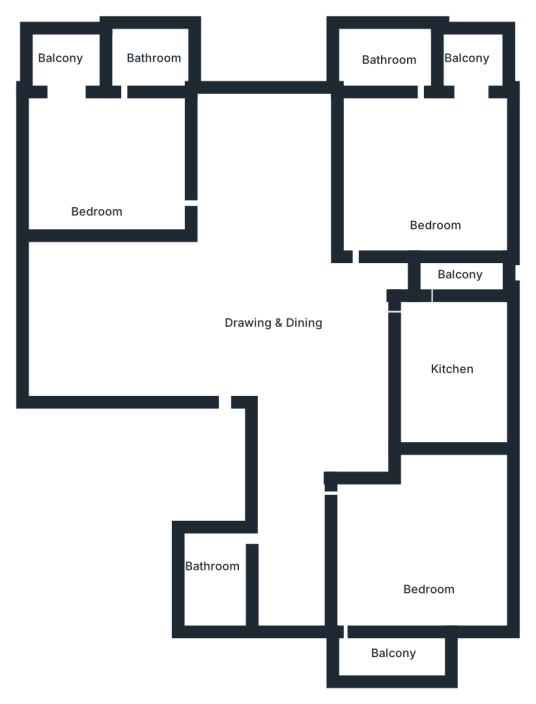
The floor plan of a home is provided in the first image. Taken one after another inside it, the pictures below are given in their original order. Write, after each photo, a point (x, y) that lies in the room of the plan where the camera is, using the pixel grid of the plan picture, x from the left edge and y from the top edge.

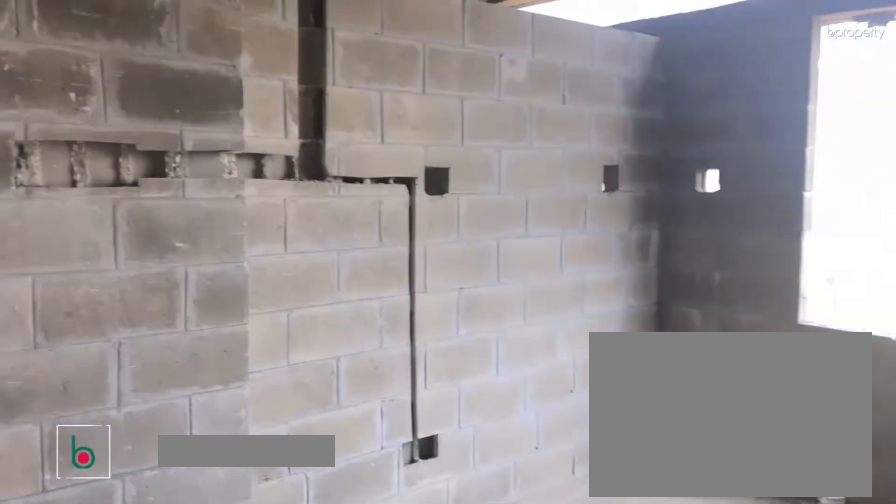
(275, 282)
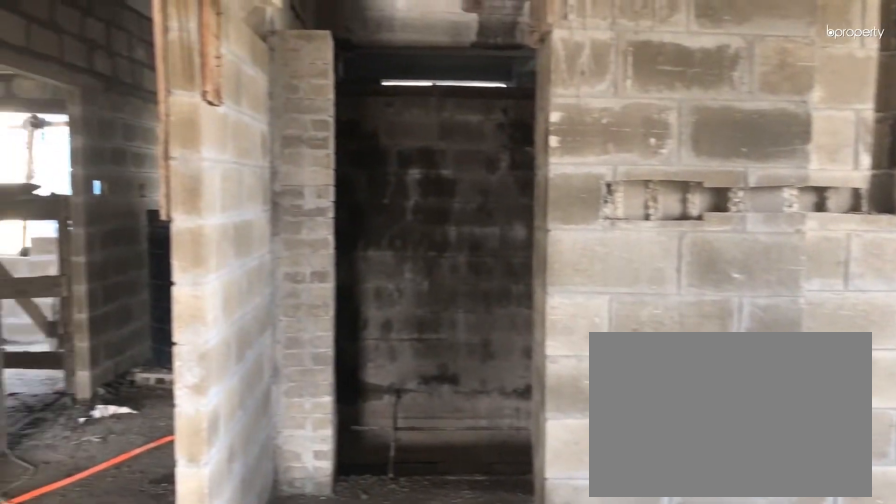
(275, 282)
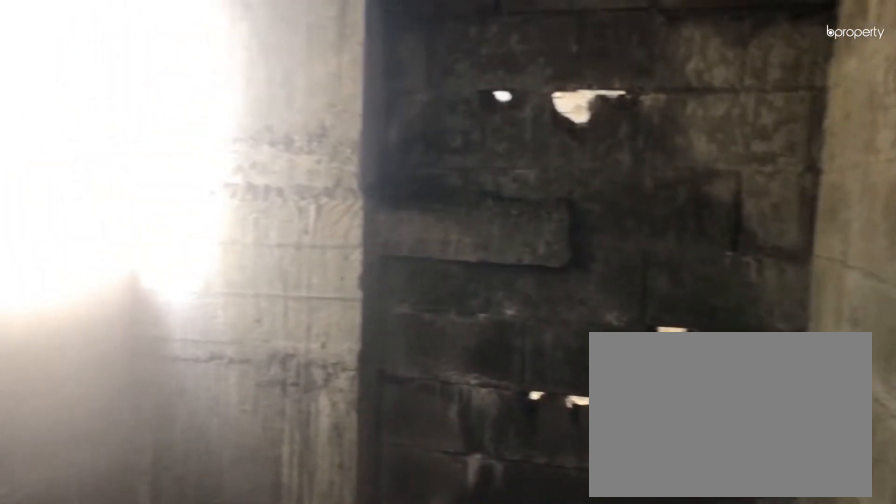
(215, 586)
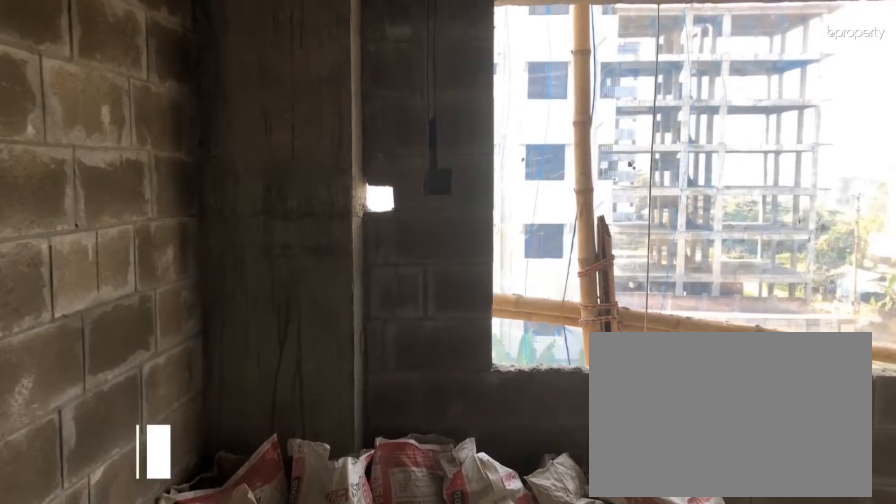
(432, 572)
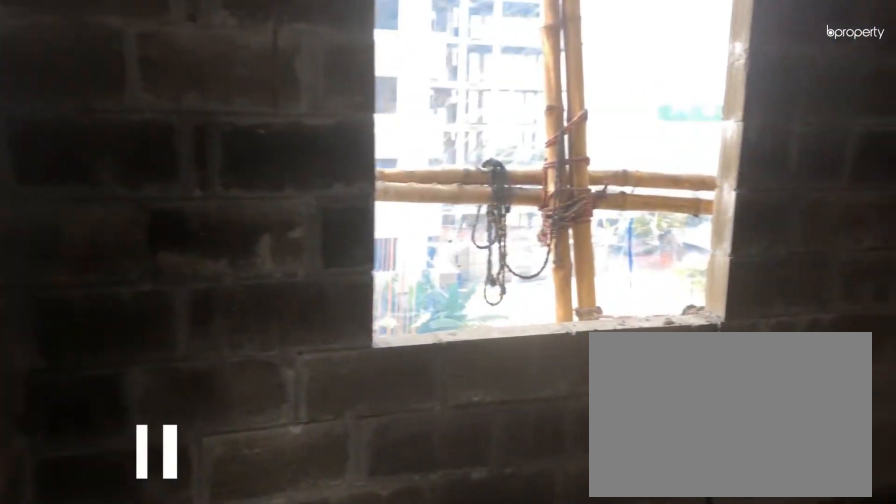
(468, 384)
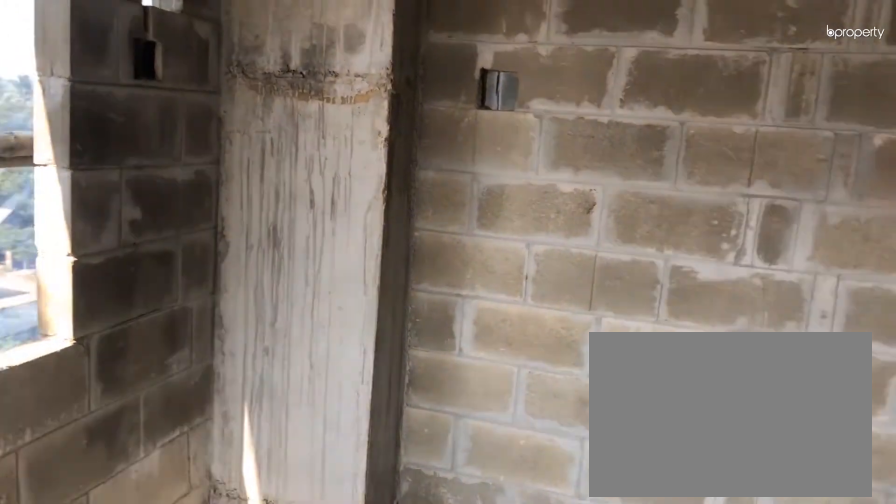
(438, 165)
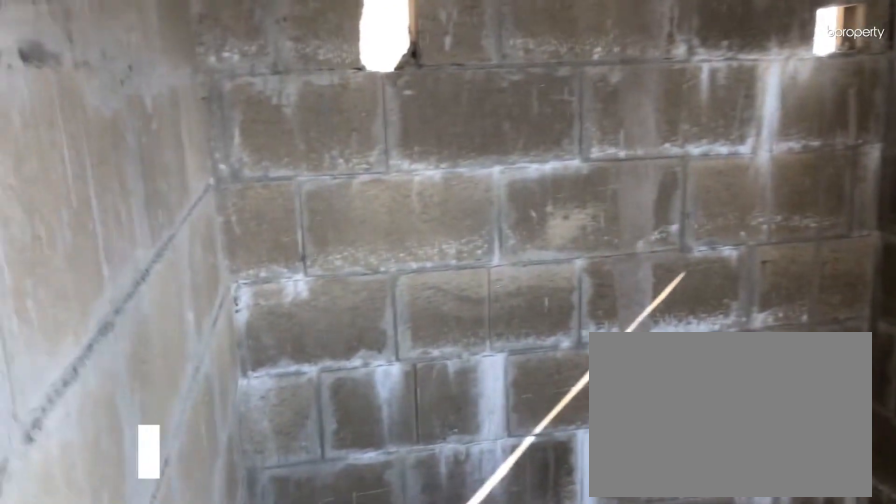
(377, 59)
